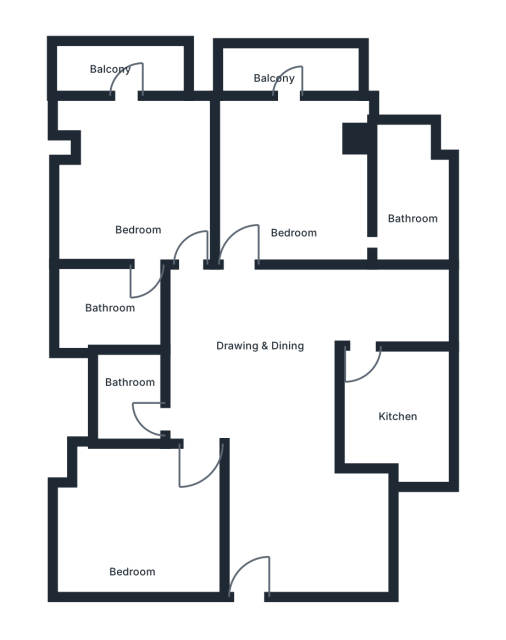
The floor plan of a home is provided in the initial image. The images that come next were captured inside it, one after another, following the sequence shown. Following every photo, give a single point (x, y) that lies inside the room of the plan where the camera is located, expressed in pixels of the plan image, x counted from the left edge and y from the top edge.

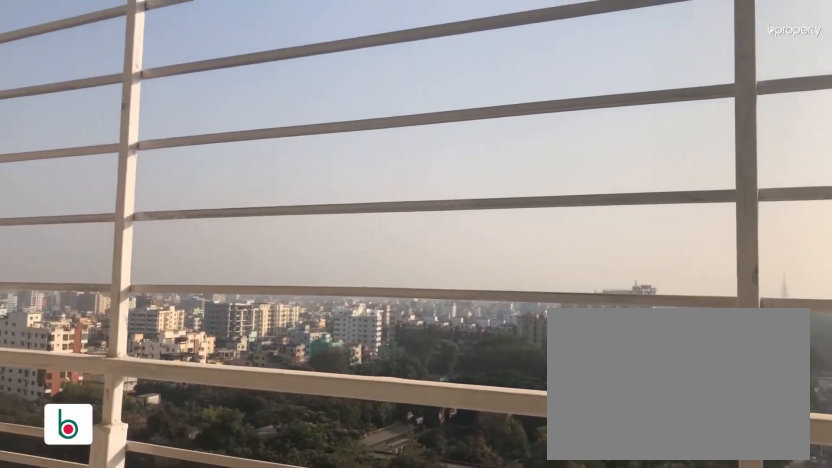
(122, 65)
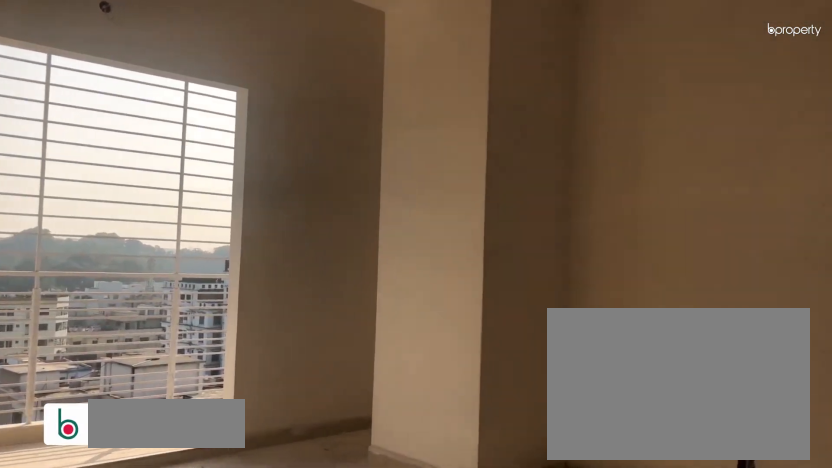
(285, 199)
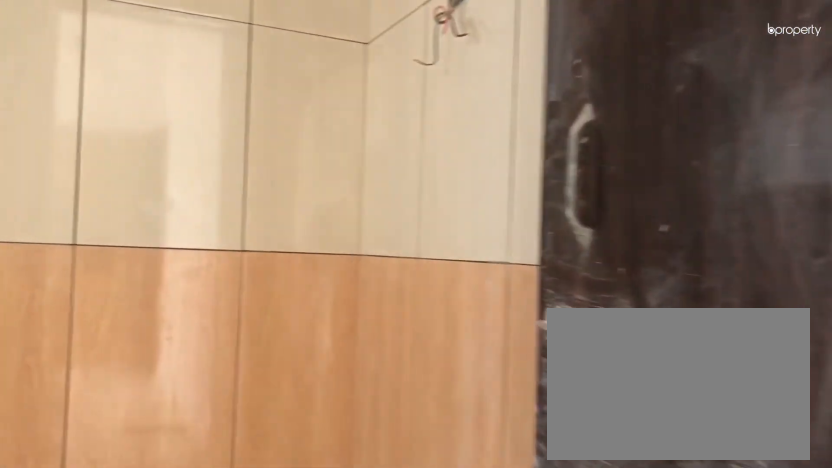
(404, 195)
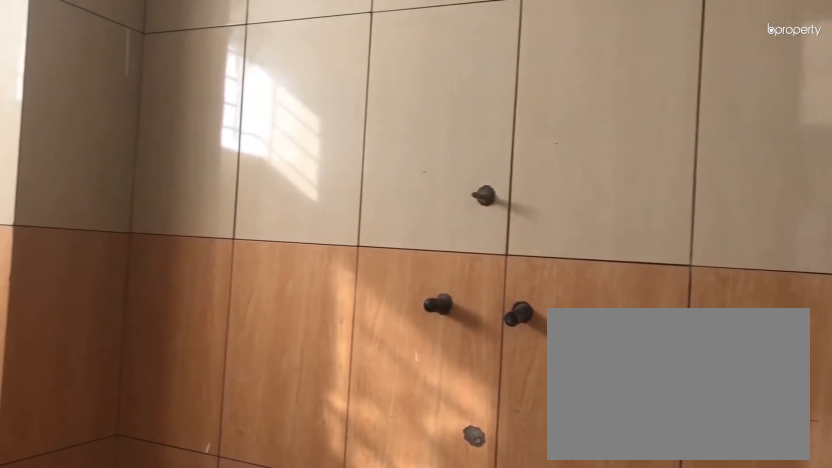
(404, 195)
